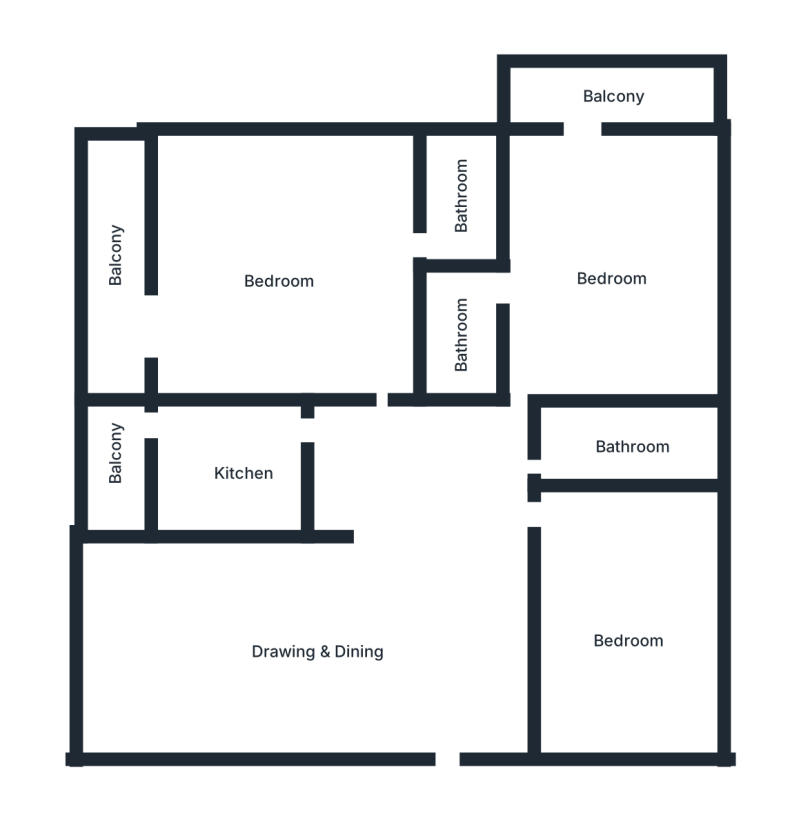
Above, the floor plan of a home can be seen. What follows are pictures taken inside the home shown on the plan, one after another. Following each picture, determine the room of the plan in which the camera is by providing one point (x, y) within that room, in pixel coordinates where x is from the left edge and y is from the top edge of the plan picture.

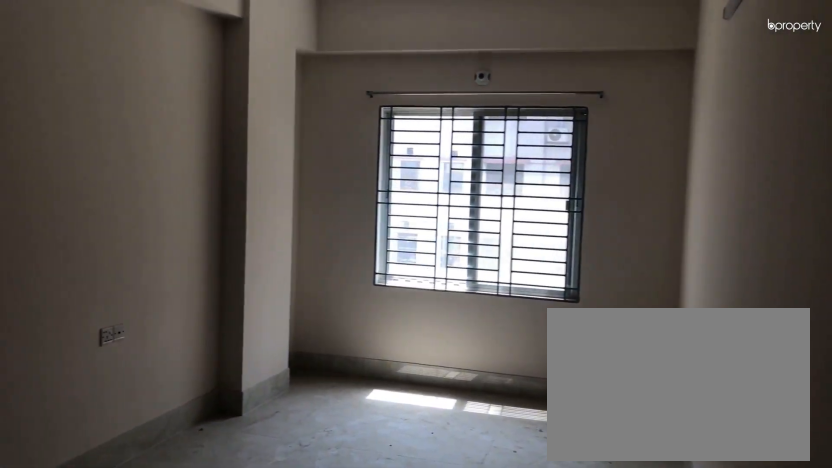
(321, 657)
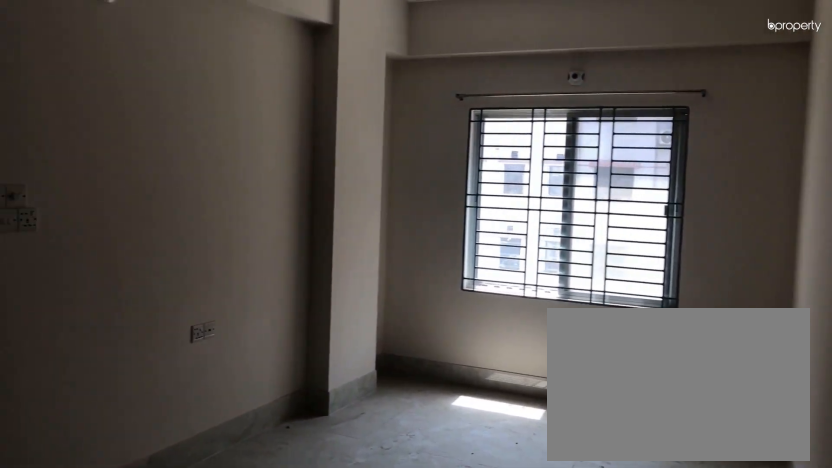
(321, 657)
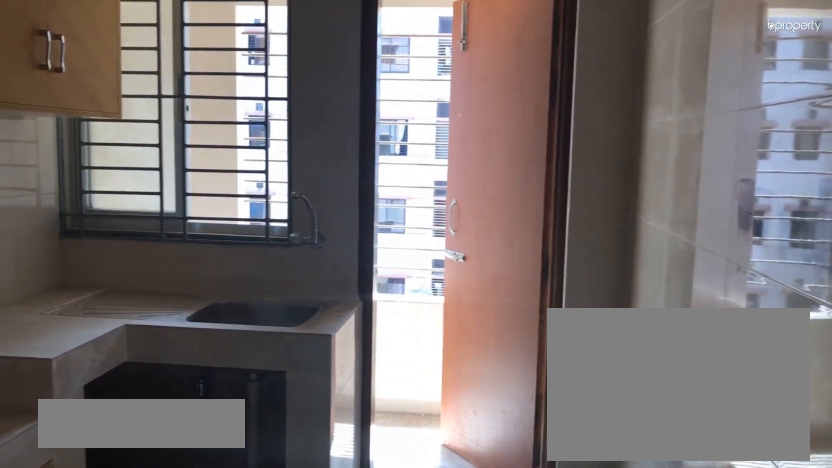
(238, 466)
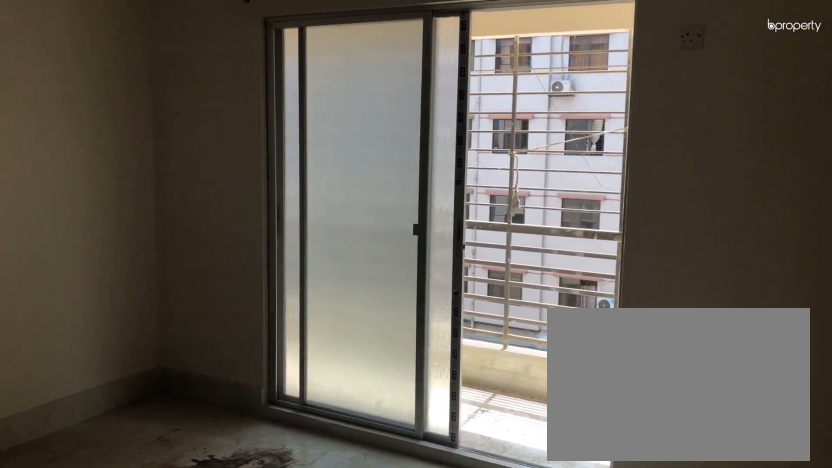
(278, 281)
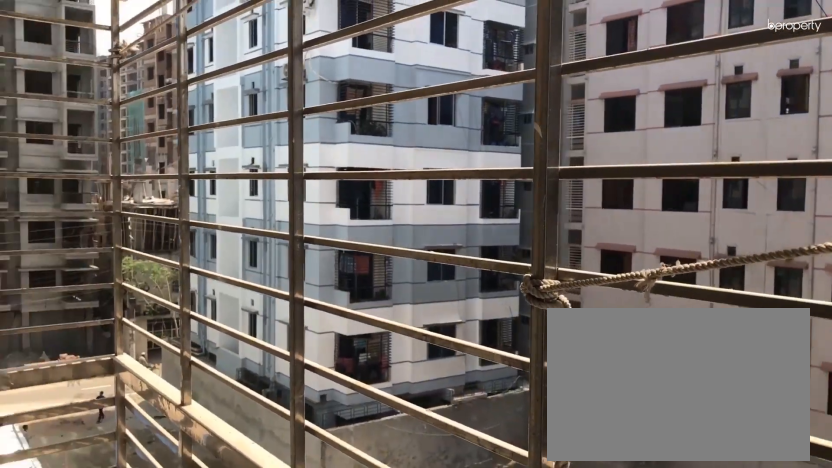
(120, 322)
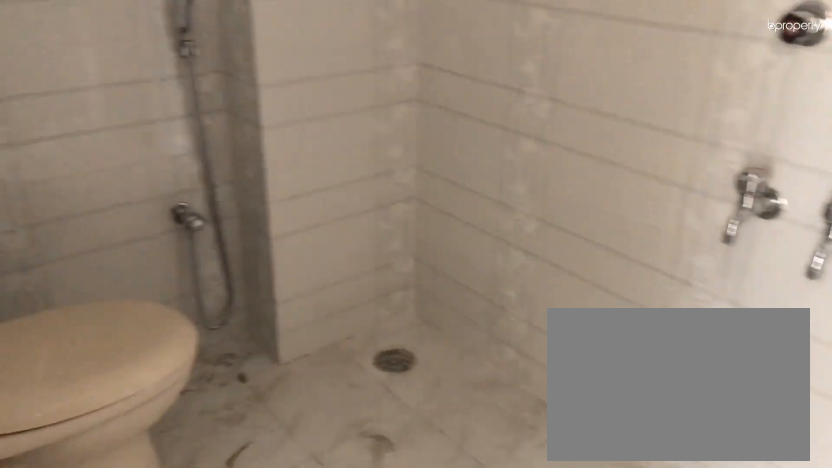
(460, 202)
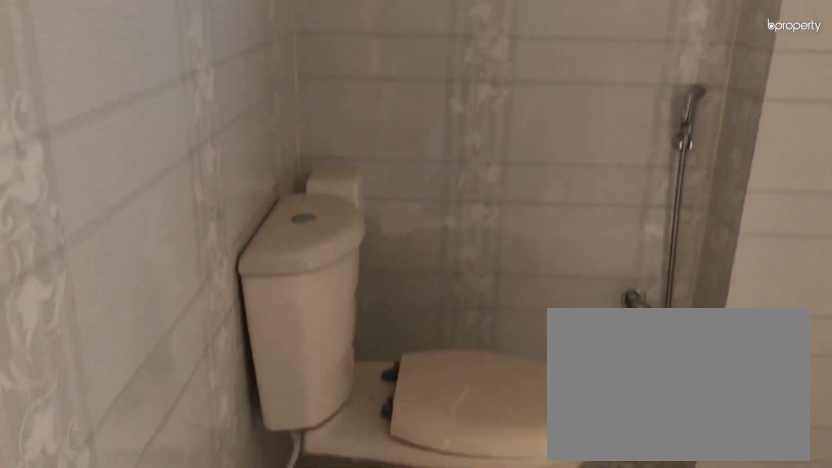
(460, 202)
